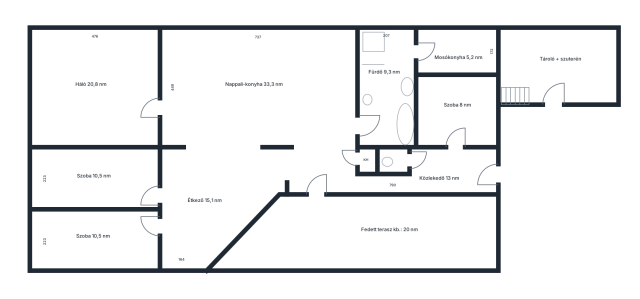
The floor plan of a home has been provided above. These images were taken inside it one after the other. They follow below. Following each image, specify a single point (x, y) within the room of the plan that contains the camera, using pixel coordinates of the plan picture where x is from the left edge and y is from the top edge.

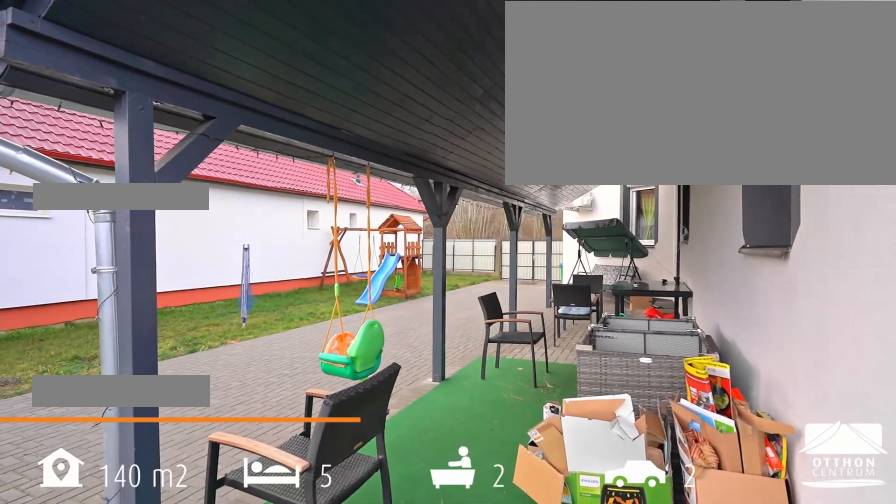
(386, 232)
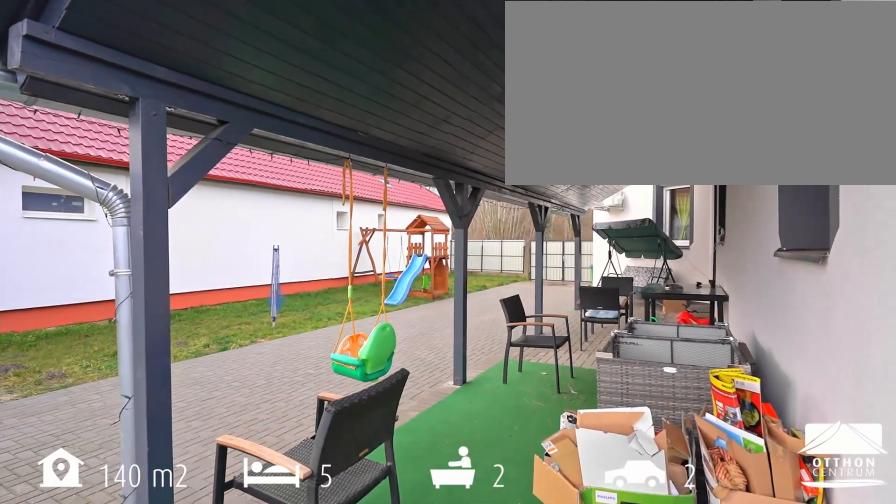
(386, 232)
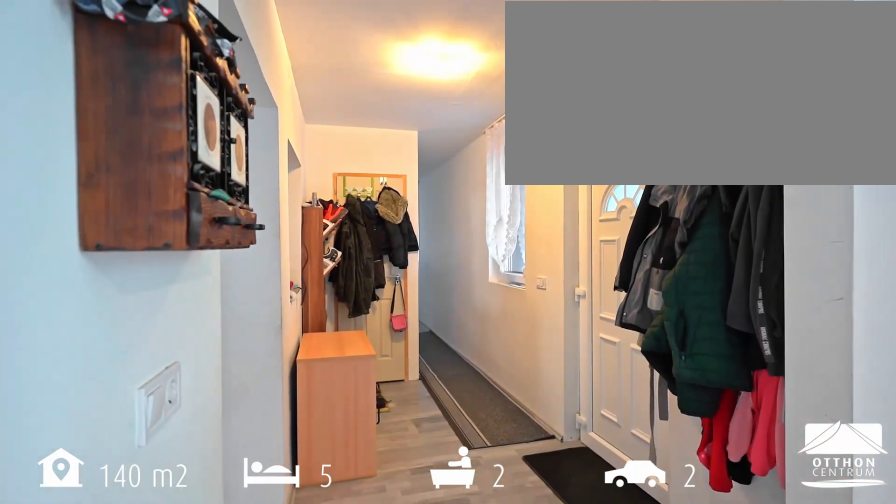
(390, 184)
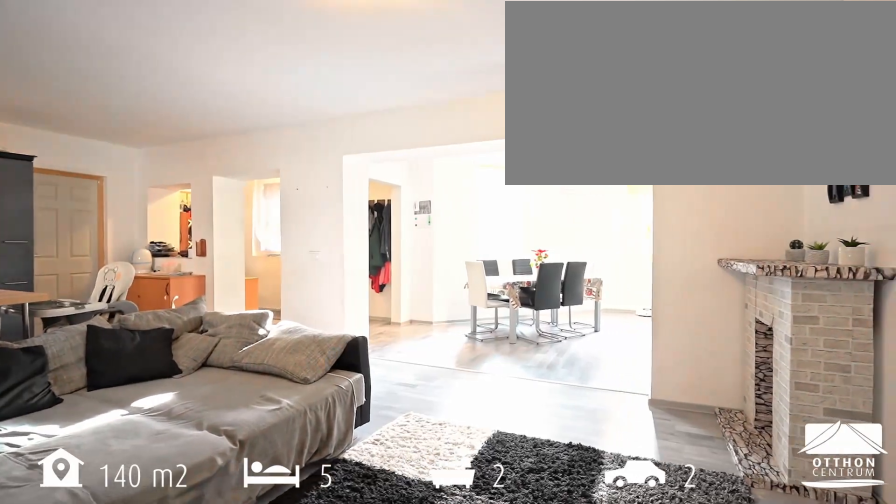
(259, 88)
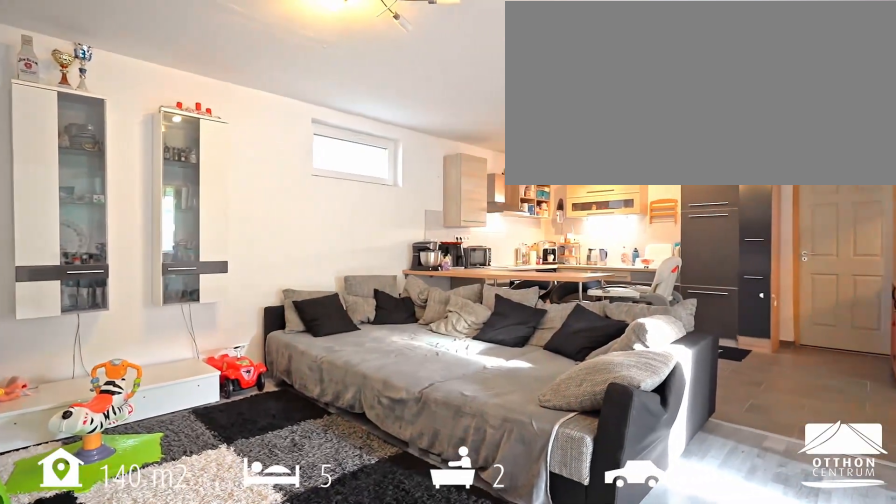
(259, 88)
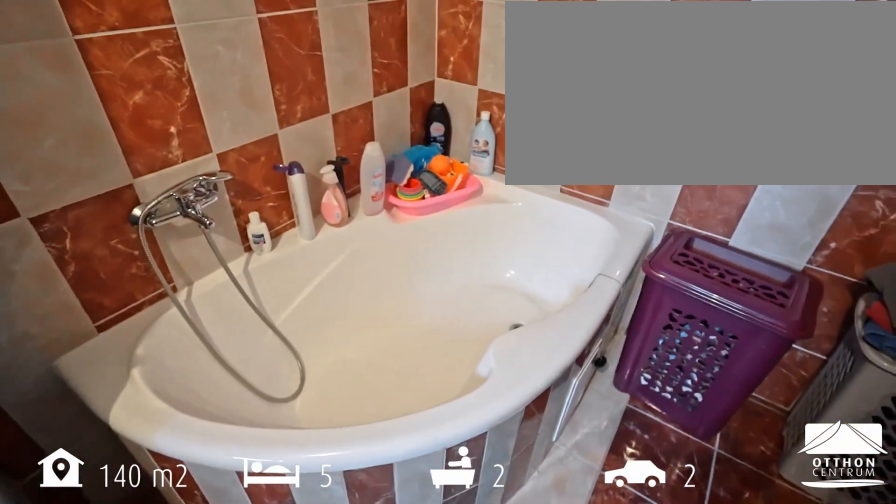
(386, 91)
